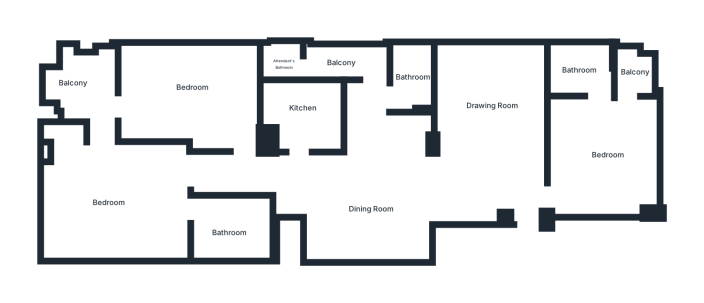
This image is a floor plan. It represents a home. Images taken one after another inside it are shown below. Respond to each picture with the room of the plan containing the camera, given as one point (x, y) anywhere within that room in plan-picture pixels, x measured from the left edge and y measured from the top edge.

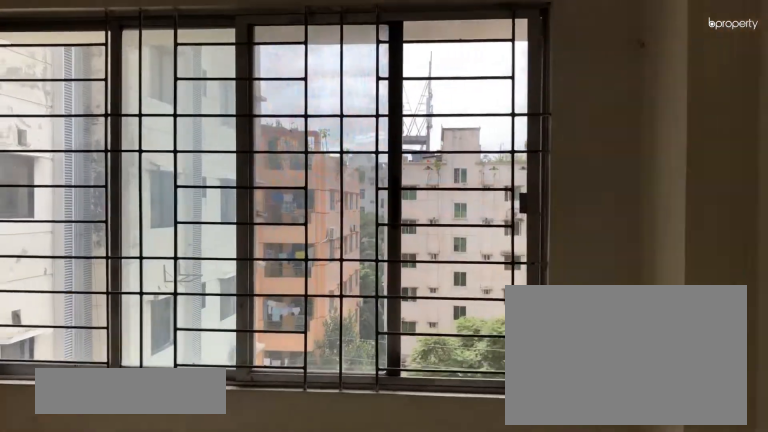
(604, 153)
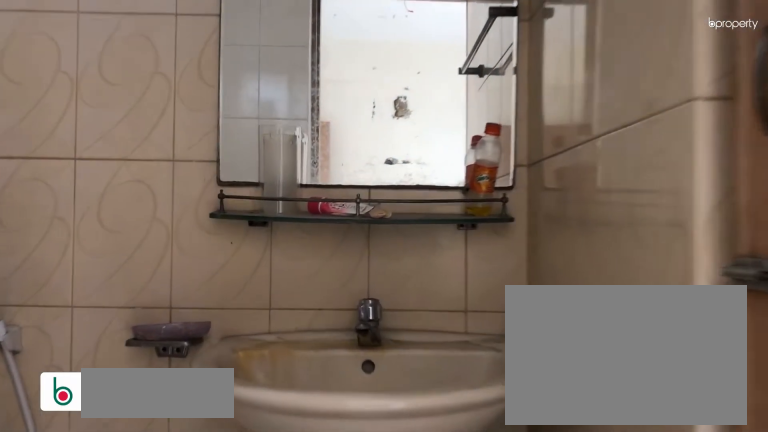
(575, 71)
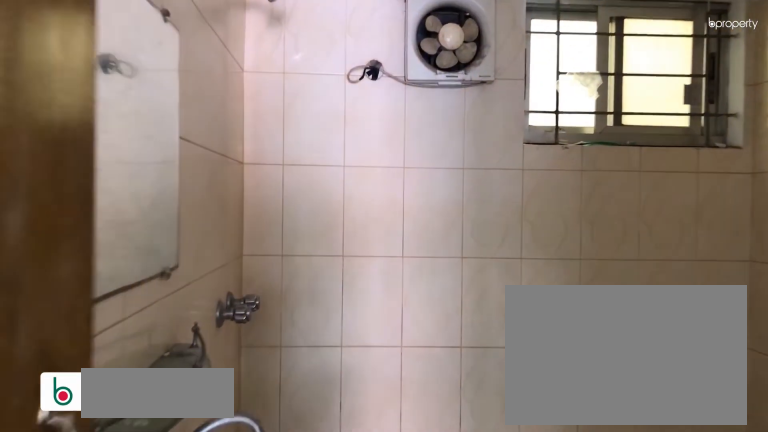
(228, 229)
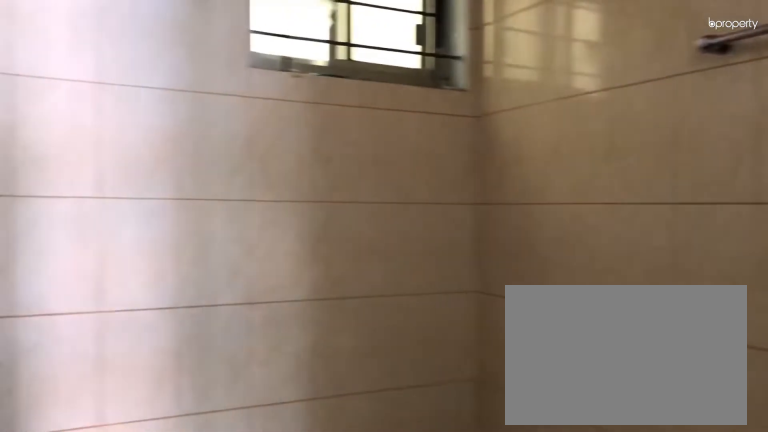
(228, 229)
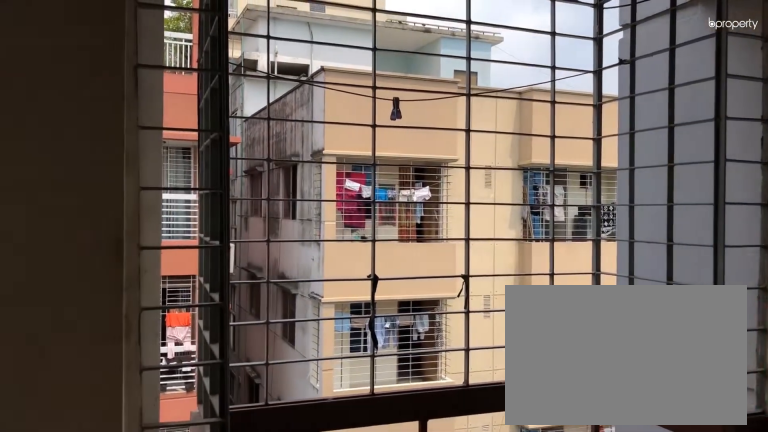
(83, 89)
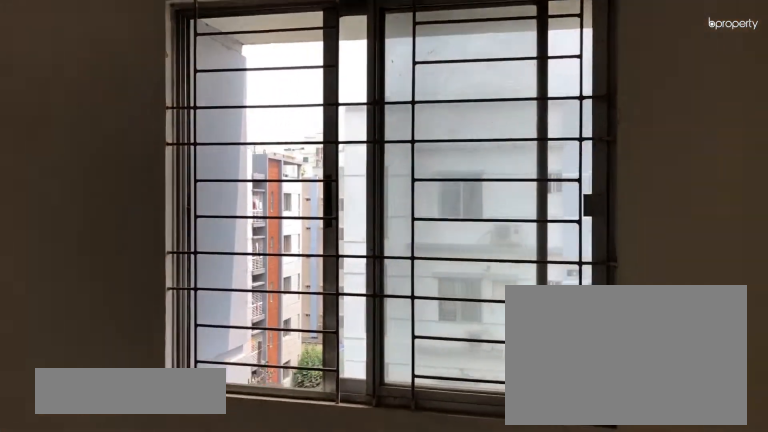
(194, 93)
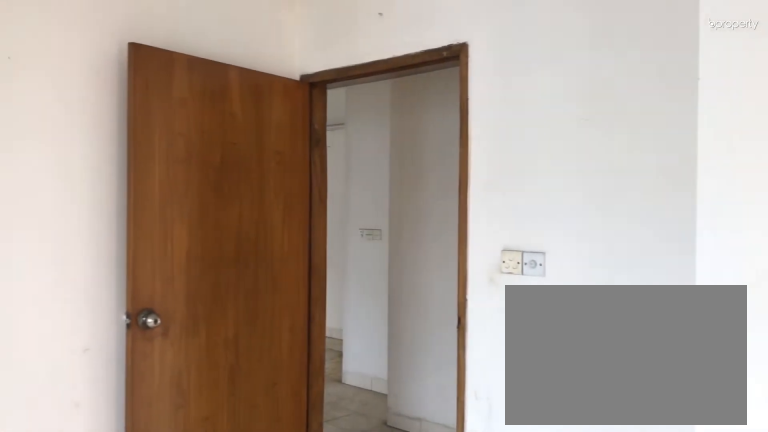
(190, 92)
